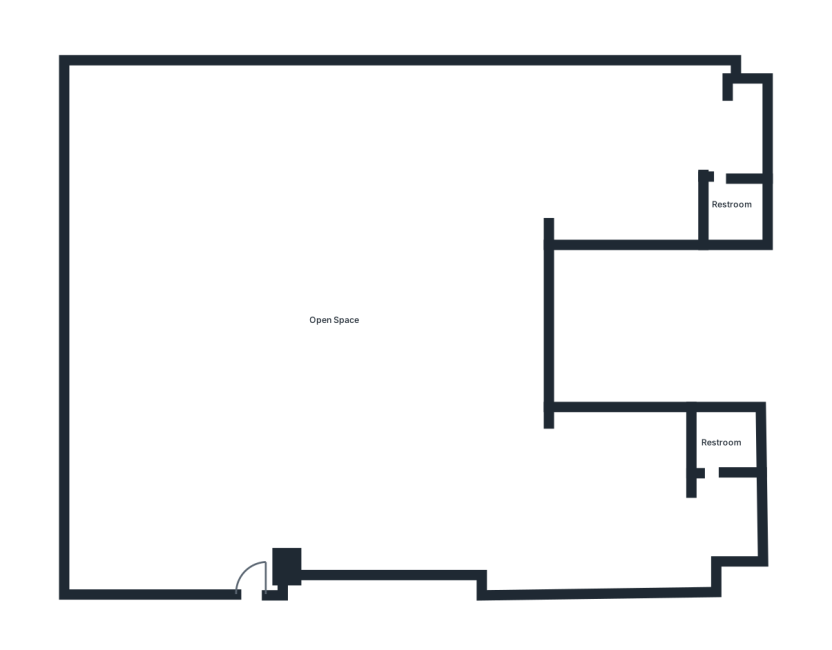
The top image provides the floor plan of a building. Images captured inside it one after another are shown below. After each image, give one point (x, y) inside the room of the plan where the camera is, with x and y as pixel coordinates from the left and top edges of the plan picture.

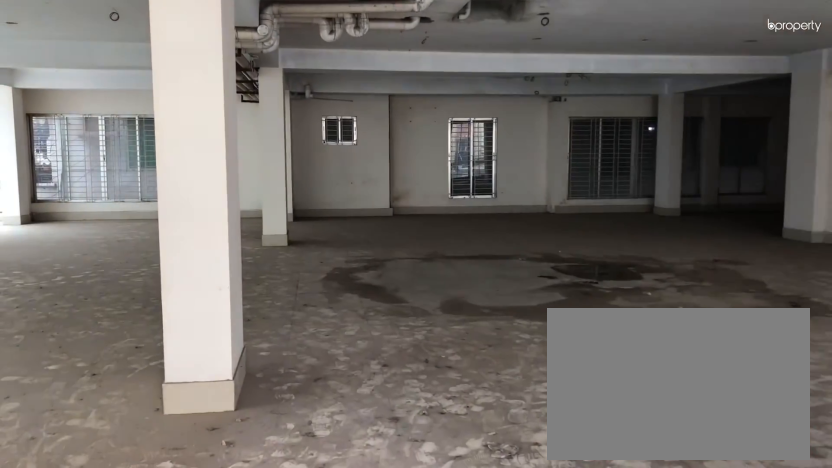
(256, 526)
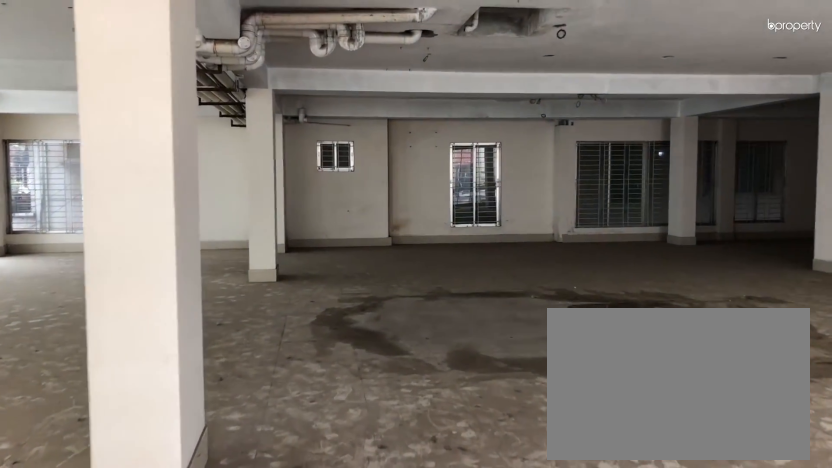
(256, 526)
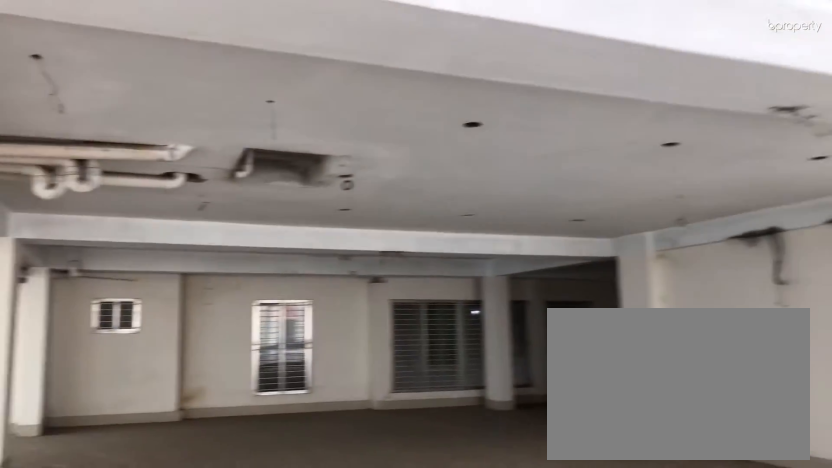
(337, 320)
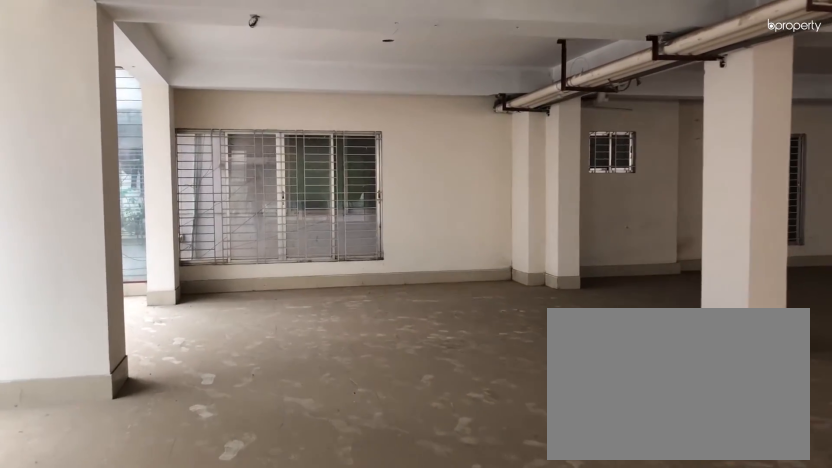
(337, 320)
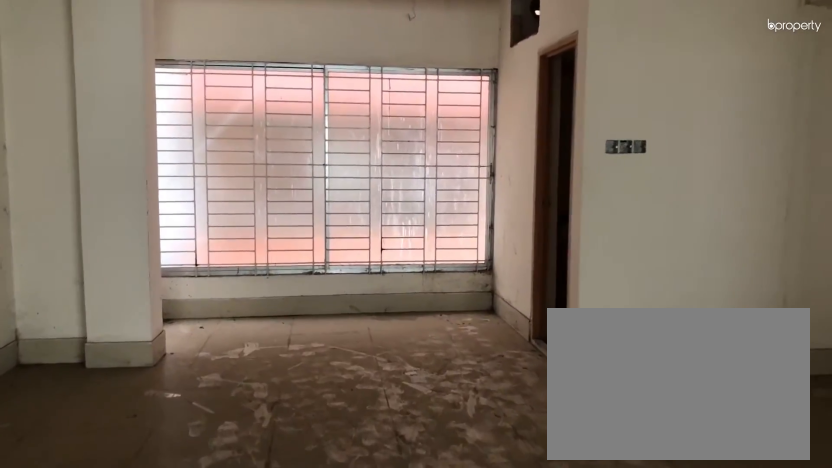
(576, 146)
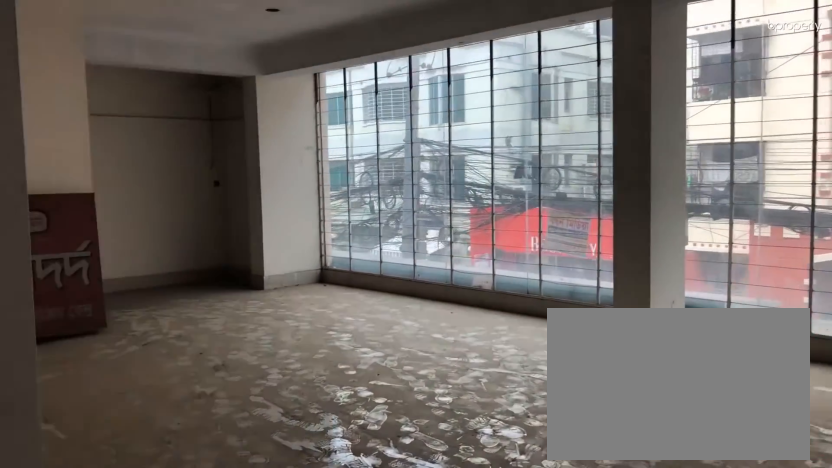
(609, 499)
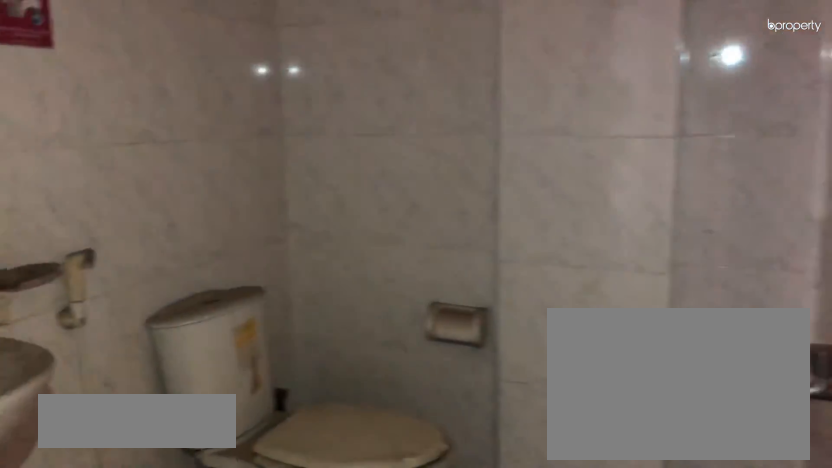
(735, 206)
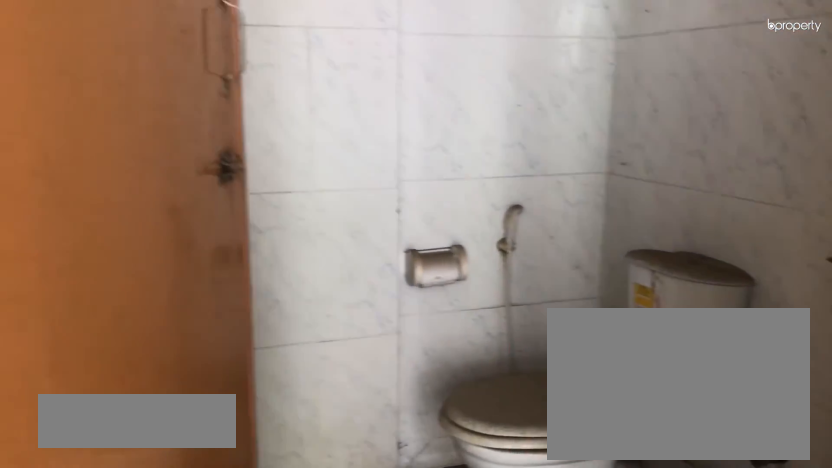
(721, 444)
